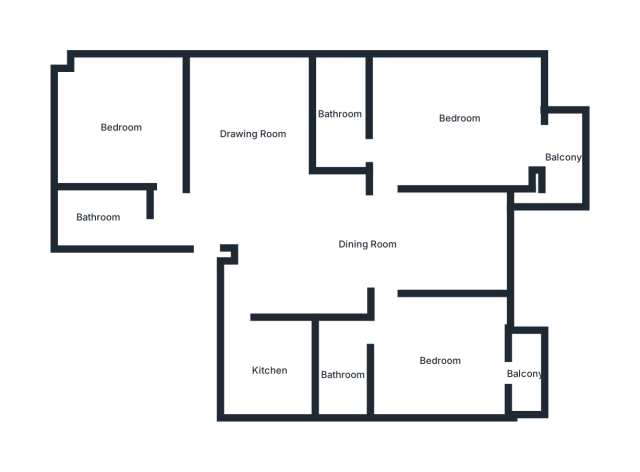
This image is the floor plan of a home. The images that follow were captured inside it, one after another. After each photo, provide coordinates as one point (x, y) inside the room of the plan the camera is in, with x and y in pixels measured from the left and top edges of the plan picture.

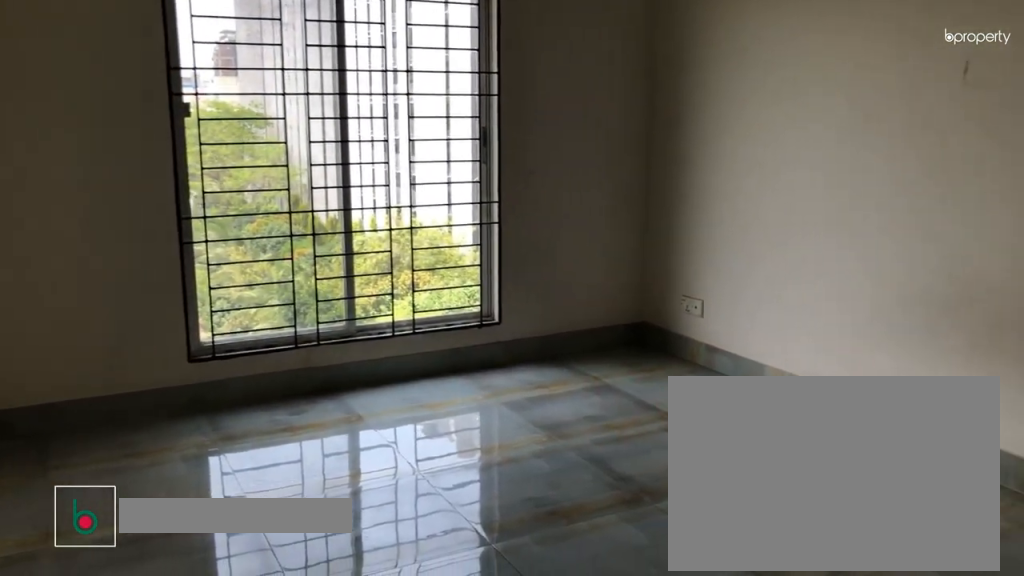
(252, 135)
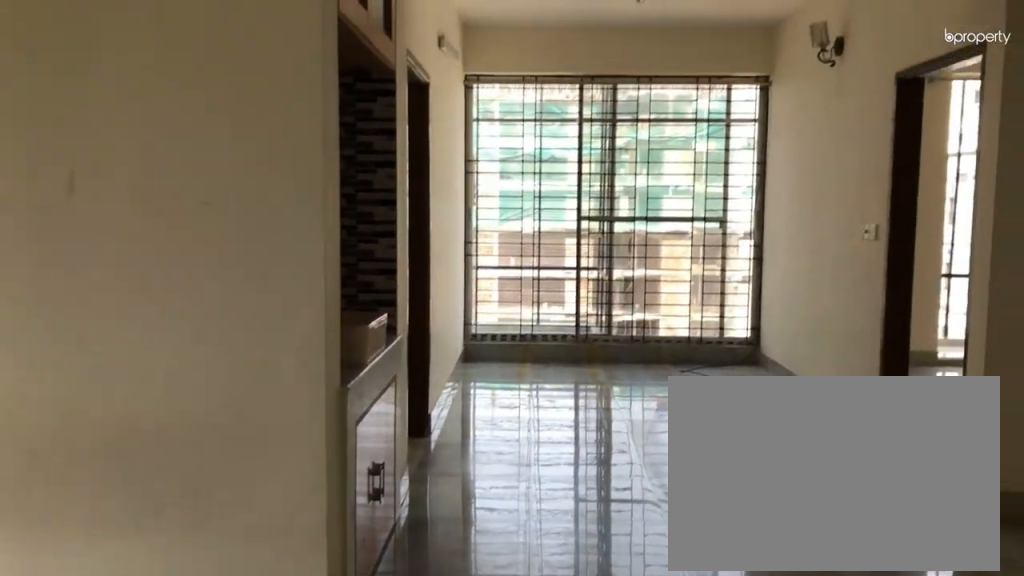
(252, 135)
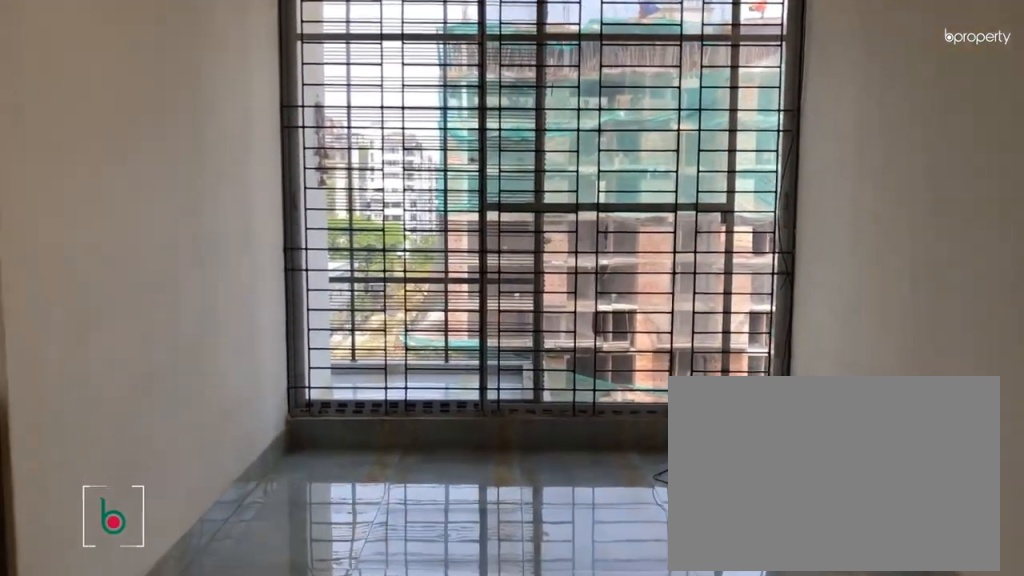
(368, 244)
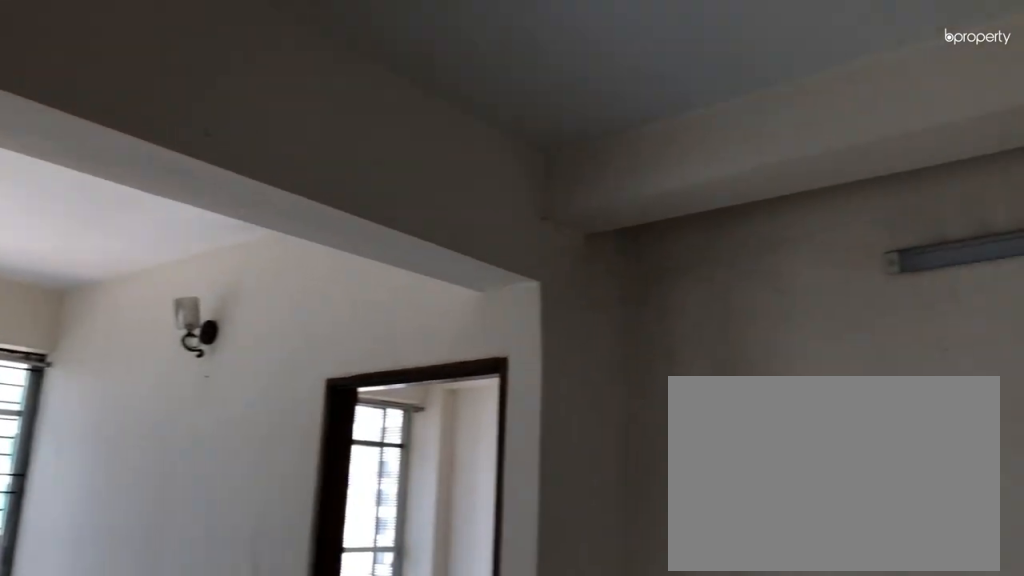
(368, 244)
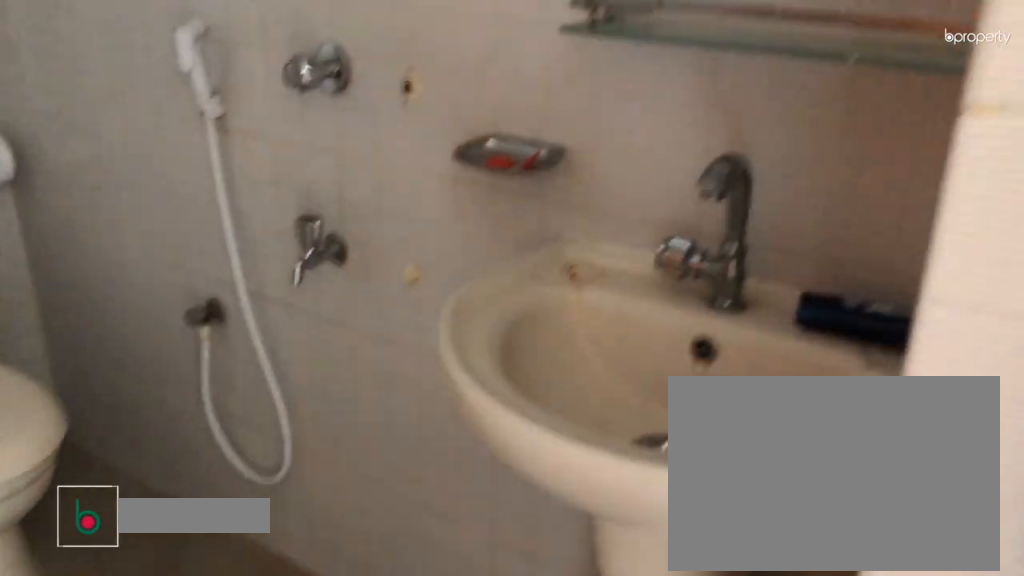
(98, 216)
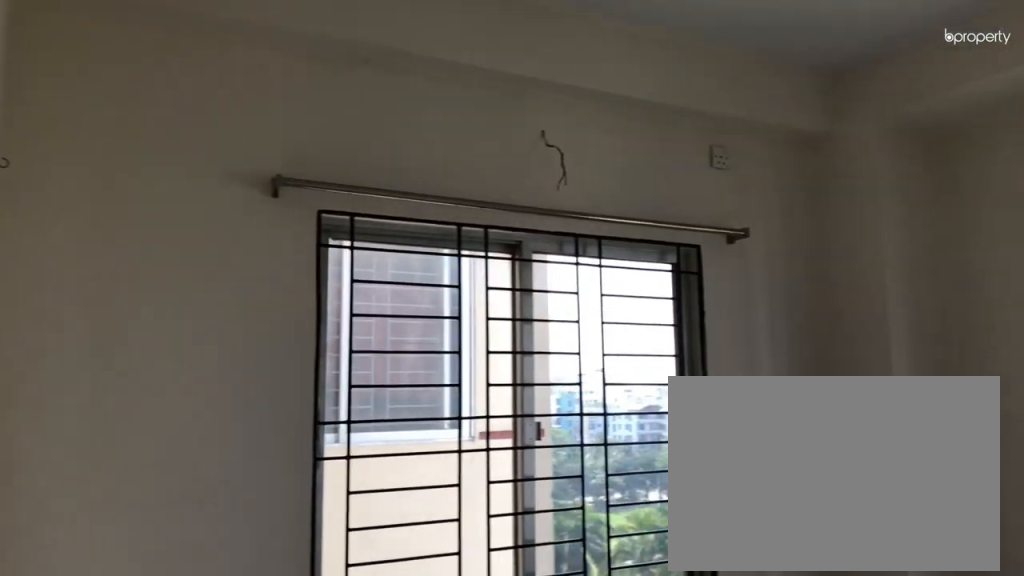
(123, 127)
